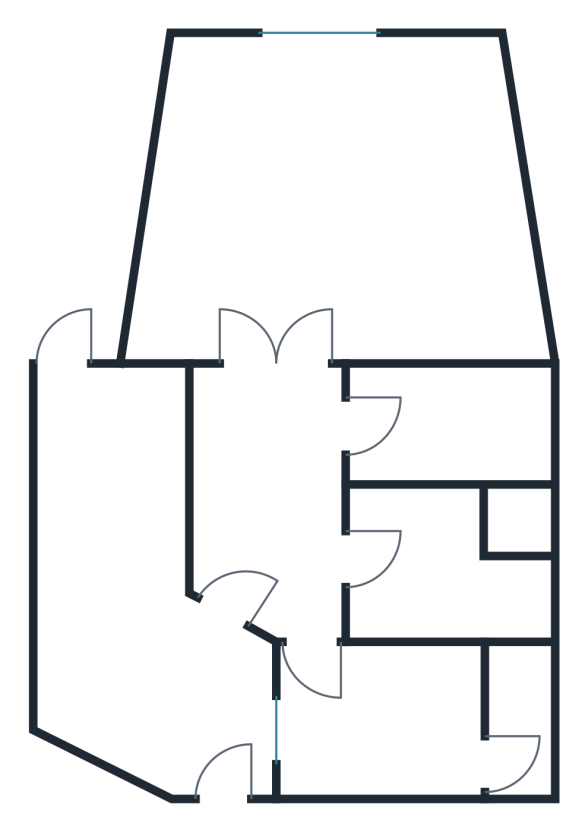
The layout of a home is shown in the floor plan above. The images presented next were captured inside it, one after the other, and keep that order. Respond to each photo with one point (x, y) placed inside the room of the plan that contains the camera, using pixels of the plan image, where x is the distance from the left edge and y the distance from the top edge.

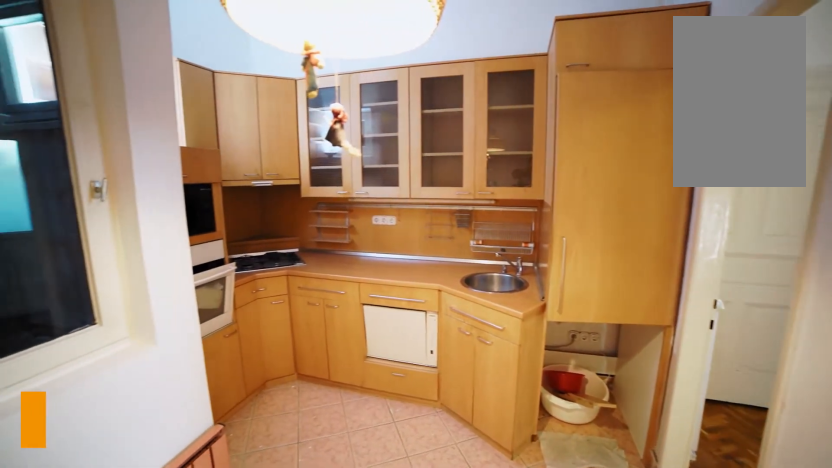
(434, 525)
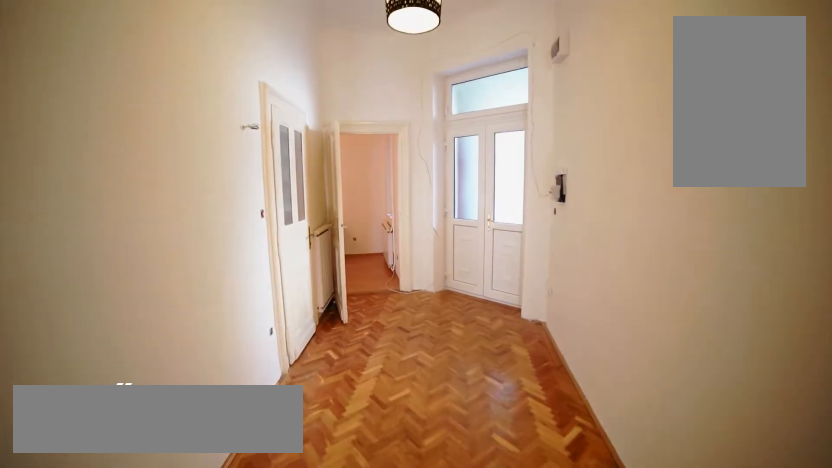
(291, 448)
